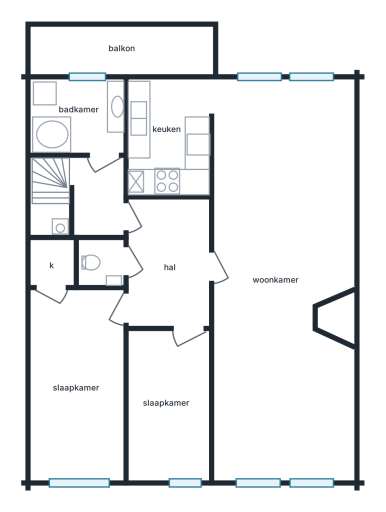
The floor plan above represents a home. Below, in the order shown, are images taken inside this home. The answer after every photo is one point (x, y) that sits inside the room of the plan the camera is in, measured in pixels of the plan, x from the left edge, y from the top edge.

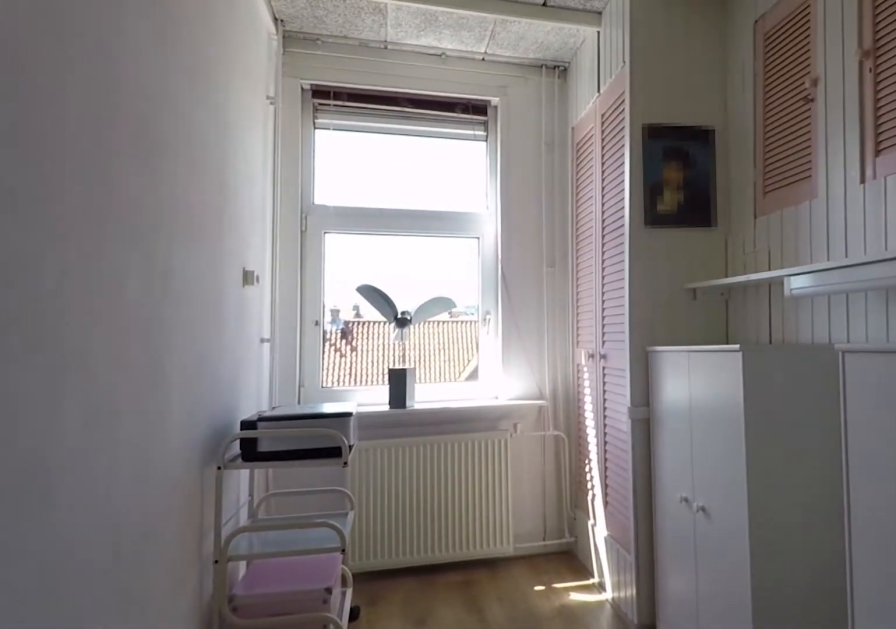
(169, 404)
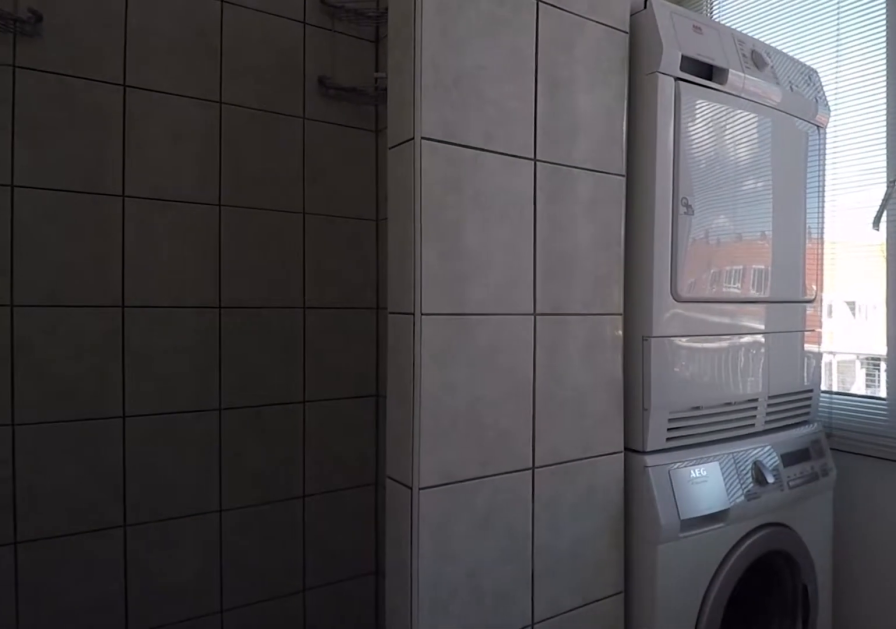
(78, 117)
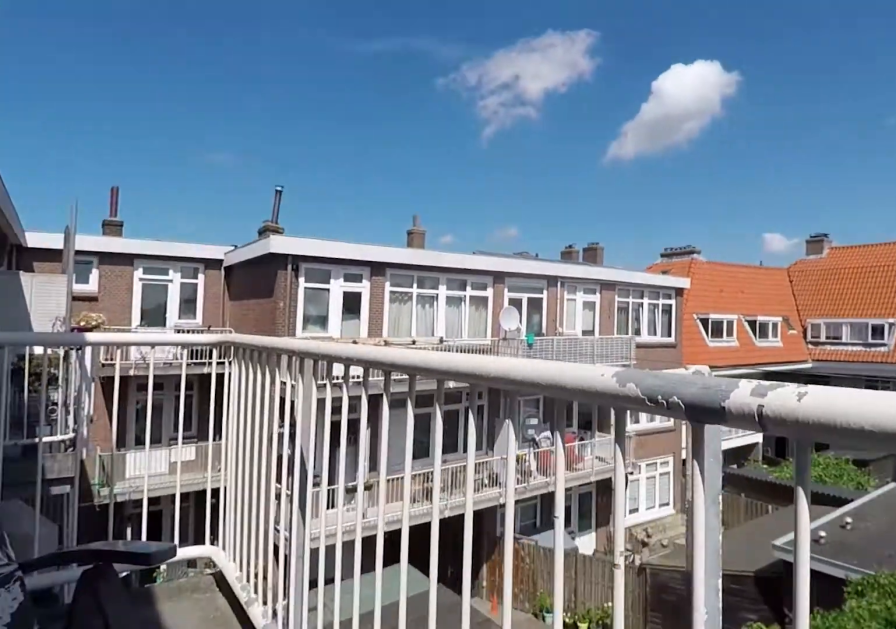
(124, 48)
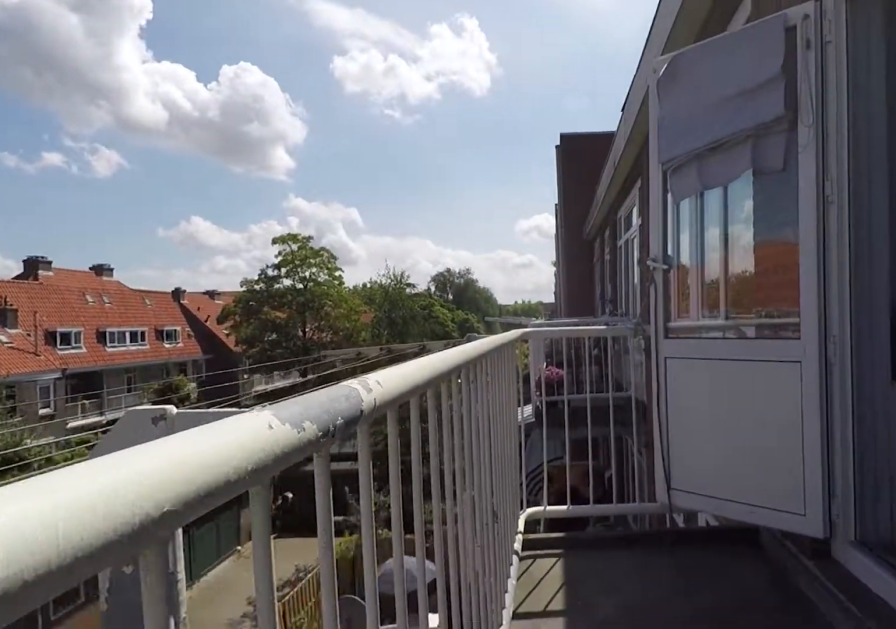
(124, 48)
